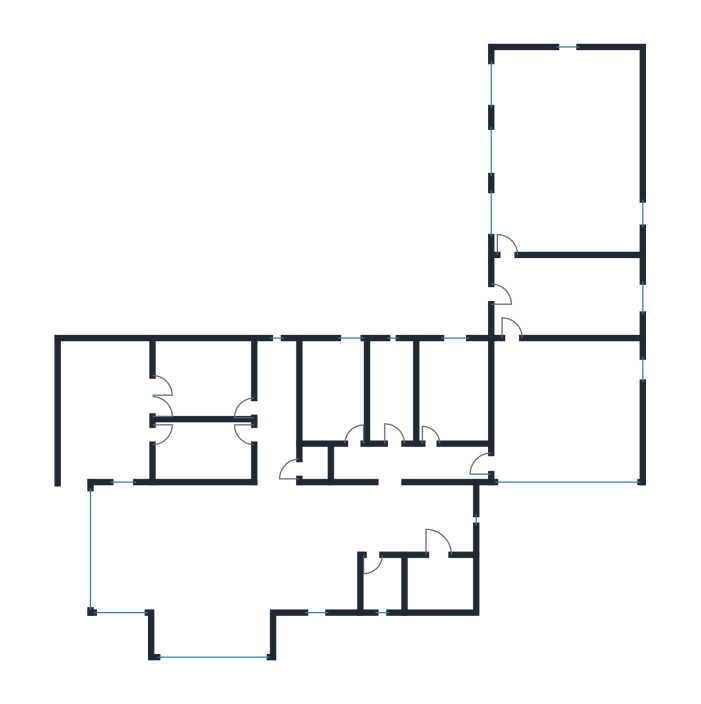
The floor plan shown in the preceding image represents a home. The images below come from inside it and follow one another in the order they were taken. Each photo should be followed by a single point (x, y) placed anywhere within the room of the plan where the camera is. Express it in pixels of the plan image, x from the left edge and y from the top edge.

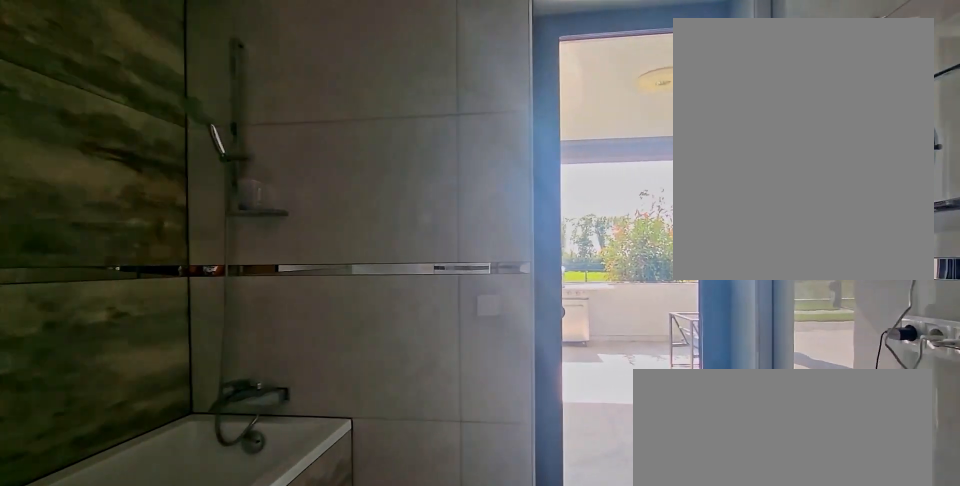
(205, 451)
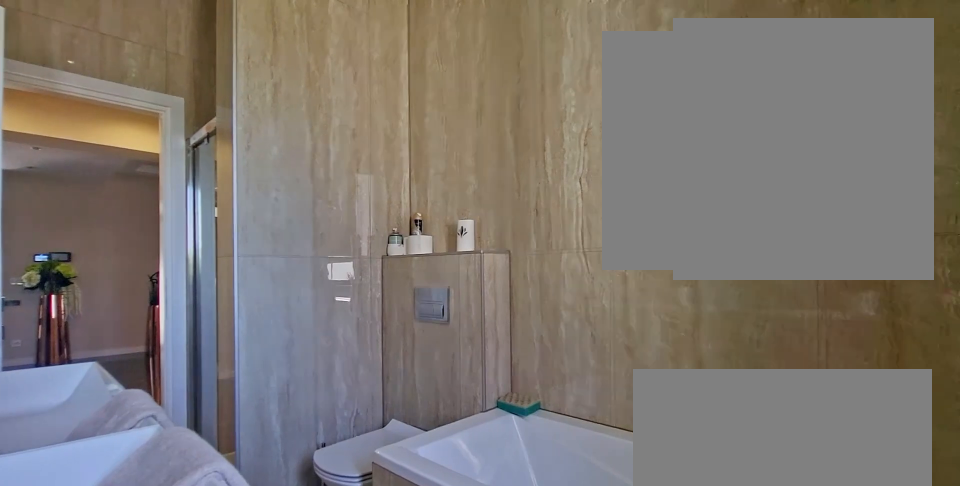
(392, 394)
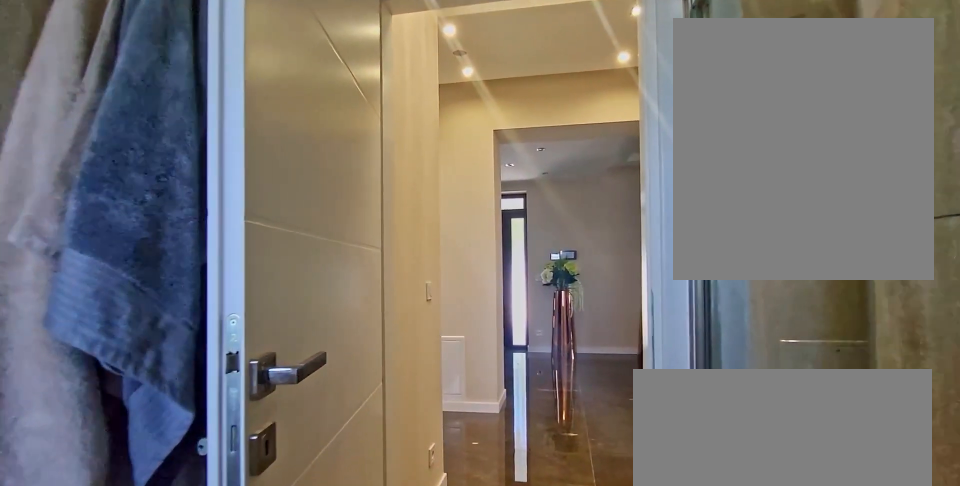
(392, 394)
